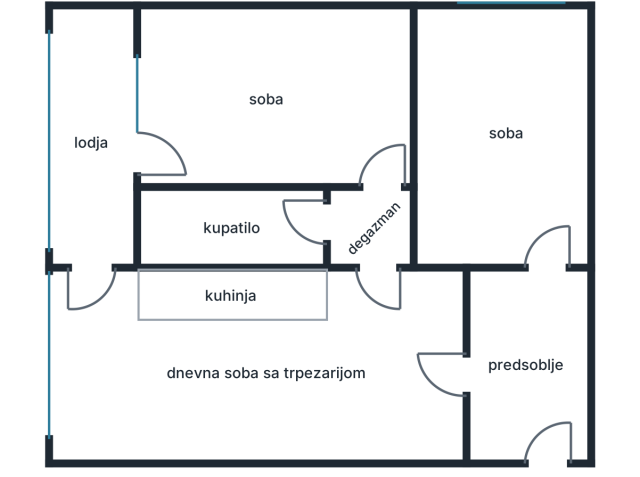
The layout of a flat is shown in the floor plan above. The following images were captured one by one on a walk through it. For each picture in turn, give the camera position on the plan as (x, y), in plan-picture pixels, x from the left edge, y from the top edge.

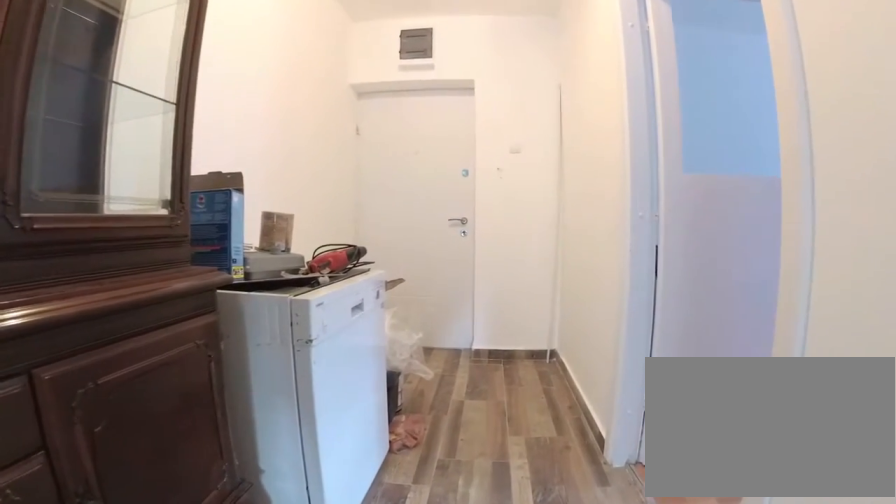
(549, 295)
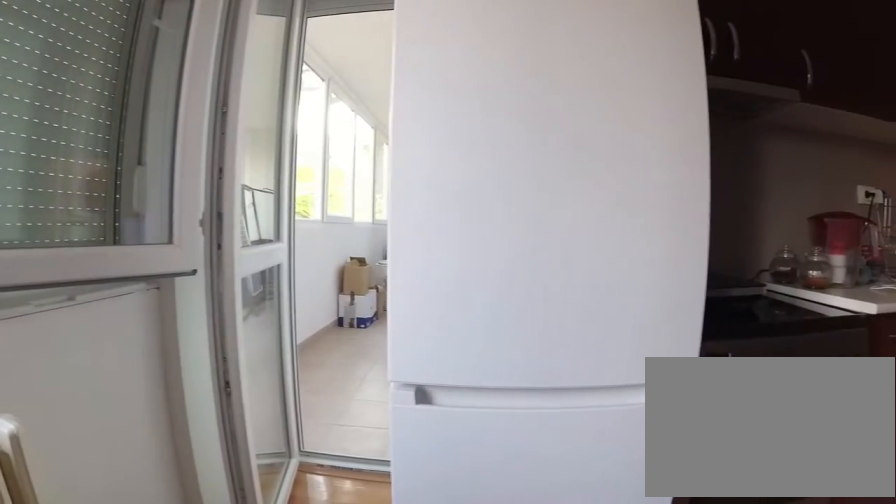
(74, 408)
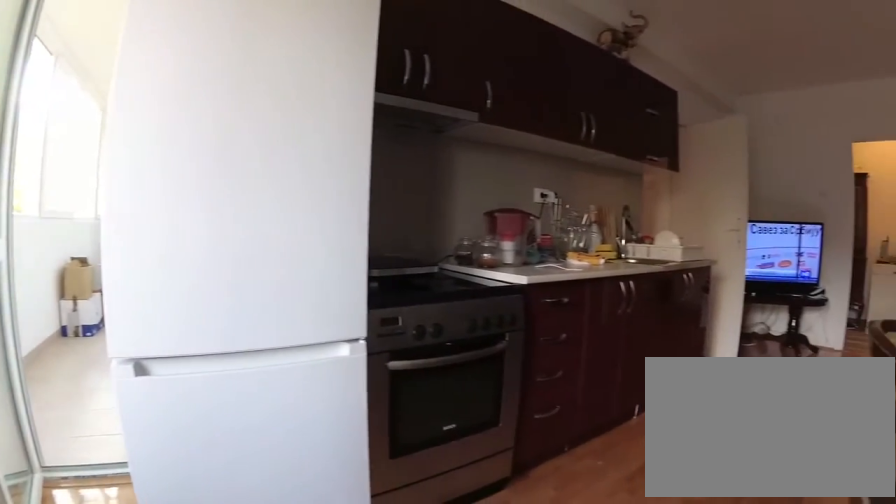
(58, 409)
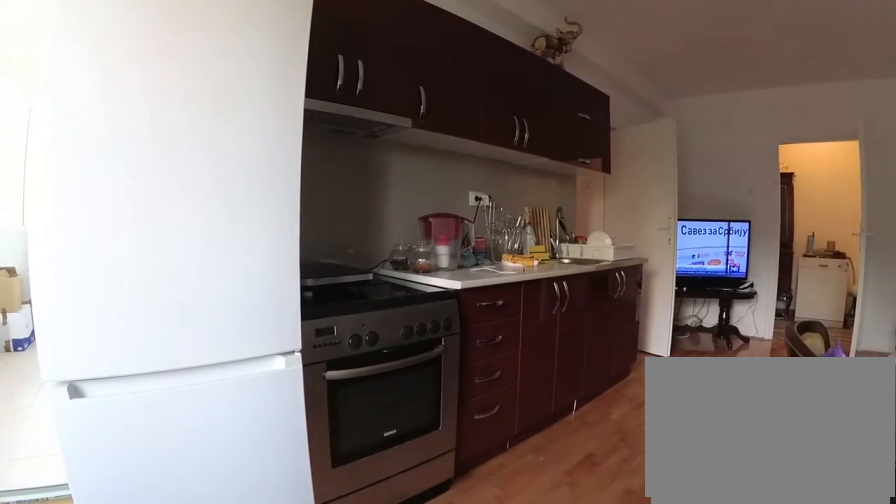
(52, 404)
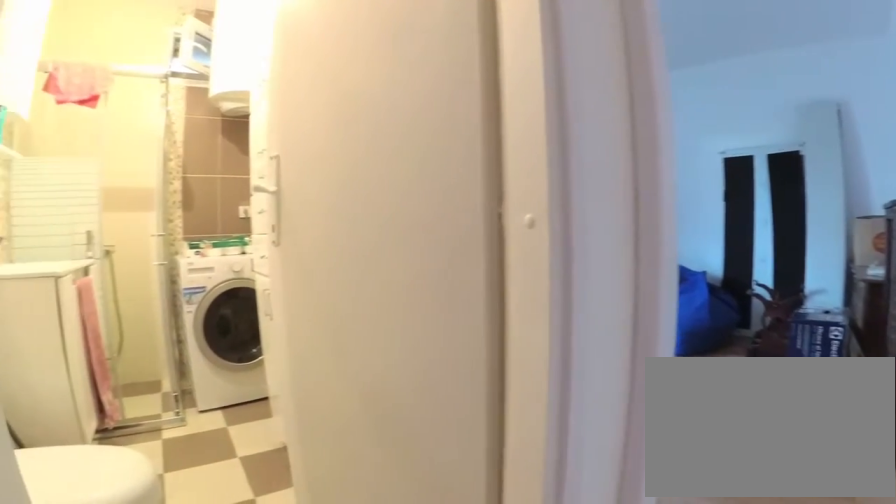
(367, 252)
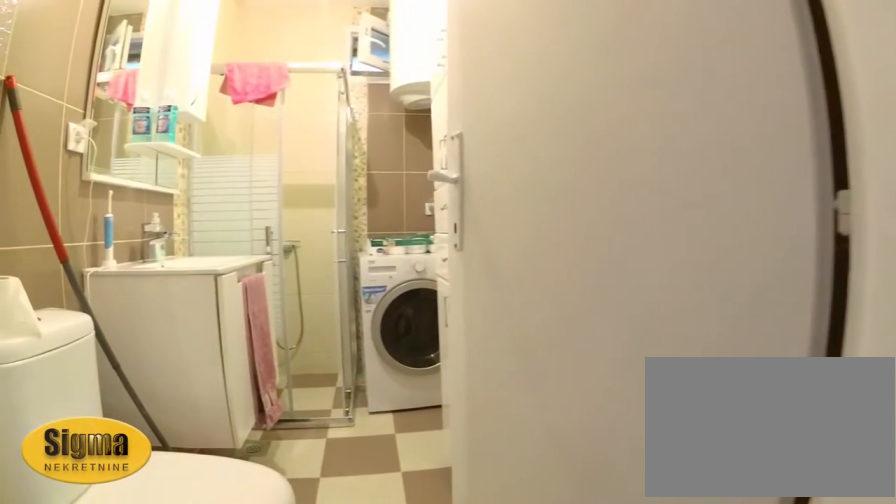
(368, 235)
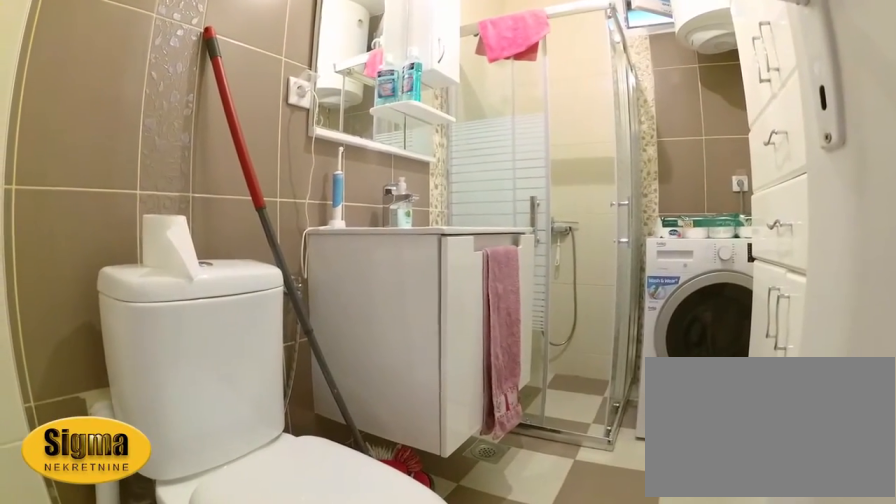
(335, 228)
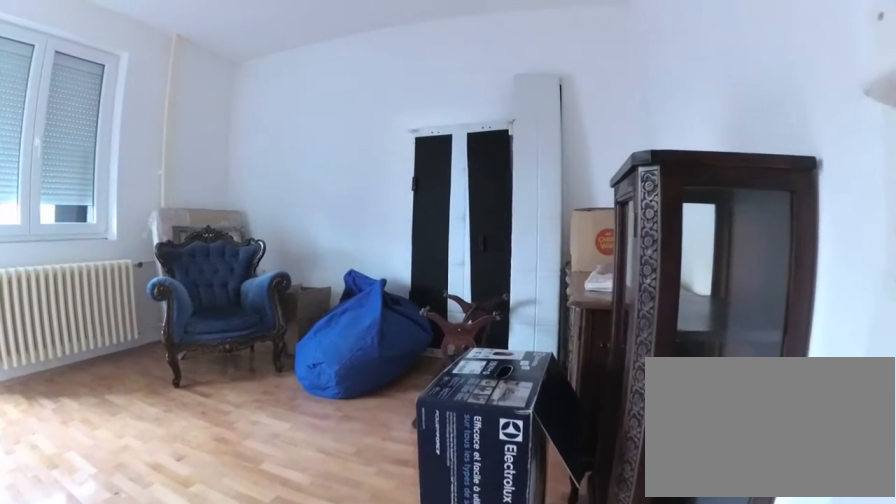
(383, 201)
